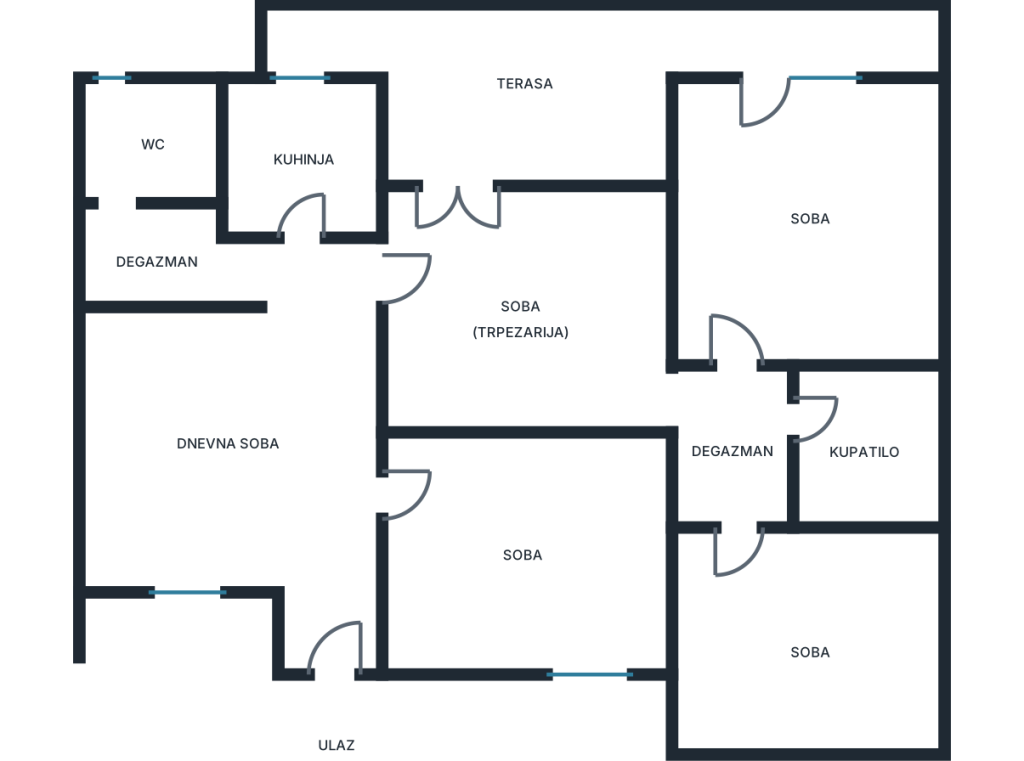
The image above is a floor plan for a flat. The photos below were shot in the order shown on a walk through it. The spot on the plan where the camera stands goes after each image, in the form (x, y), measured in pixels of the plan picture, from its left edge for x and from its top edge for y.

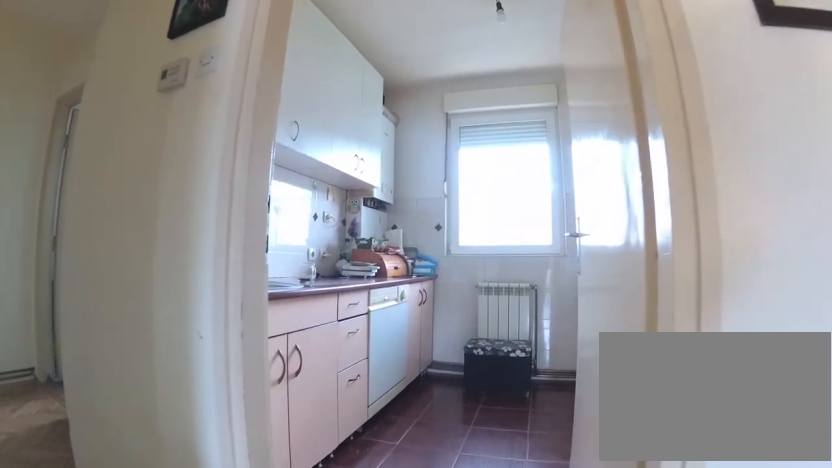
(312, 330)
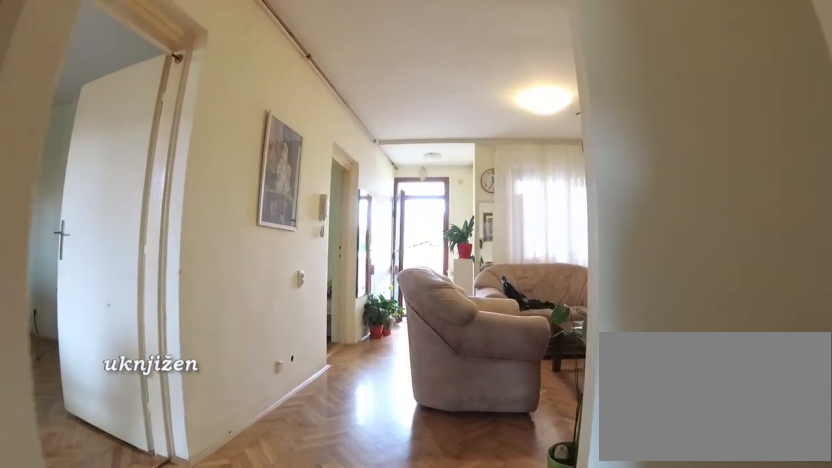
(290, 182)
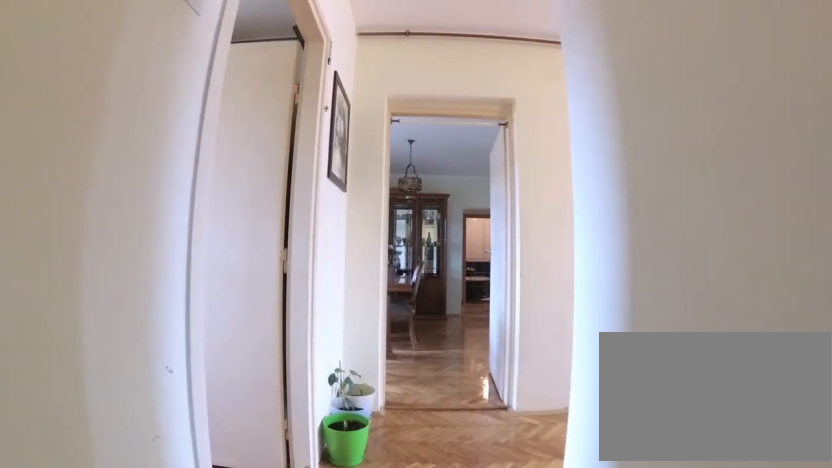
(174, 268)
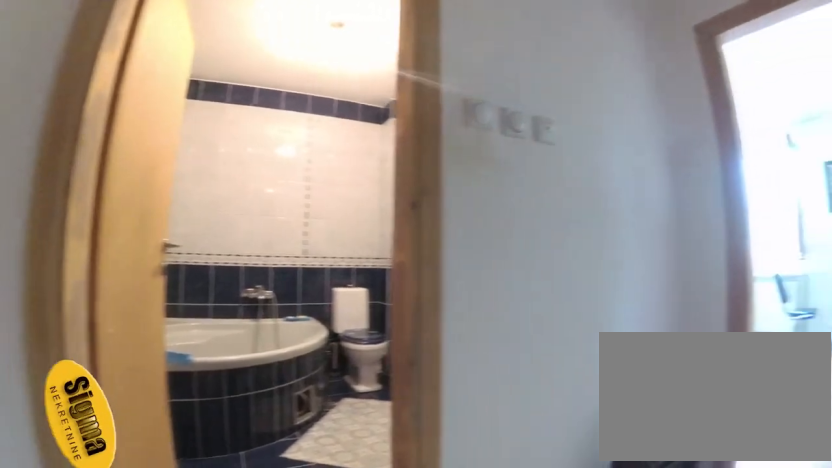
(681, 405)
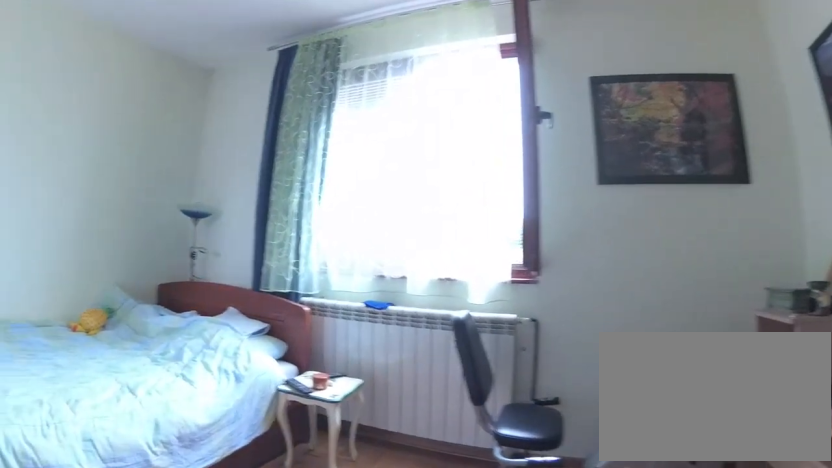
(731, 613)
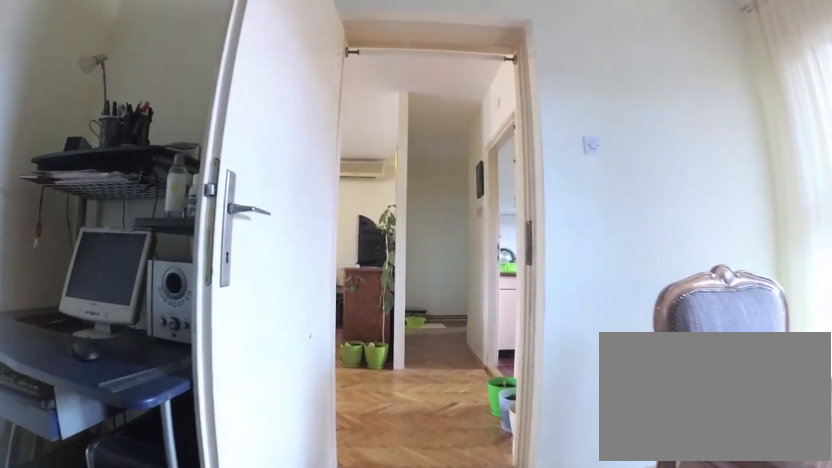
(514, 275)
